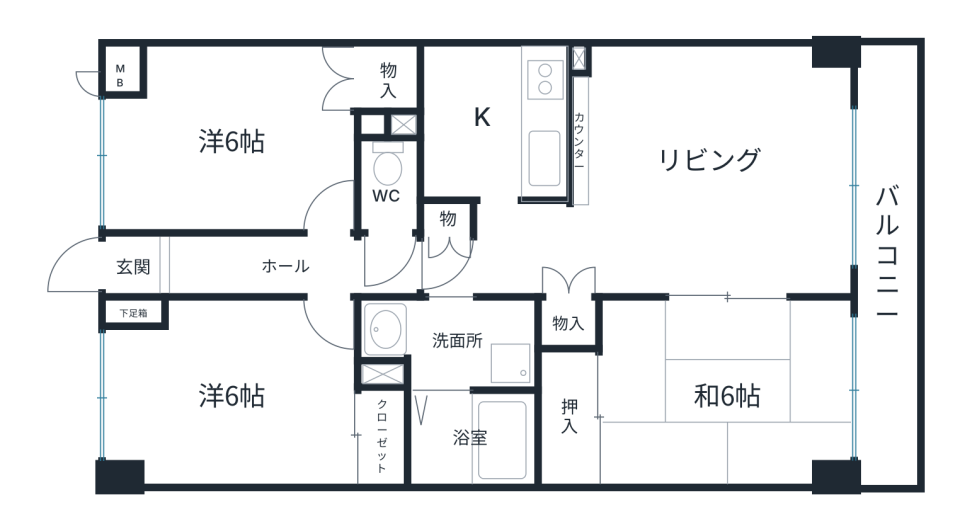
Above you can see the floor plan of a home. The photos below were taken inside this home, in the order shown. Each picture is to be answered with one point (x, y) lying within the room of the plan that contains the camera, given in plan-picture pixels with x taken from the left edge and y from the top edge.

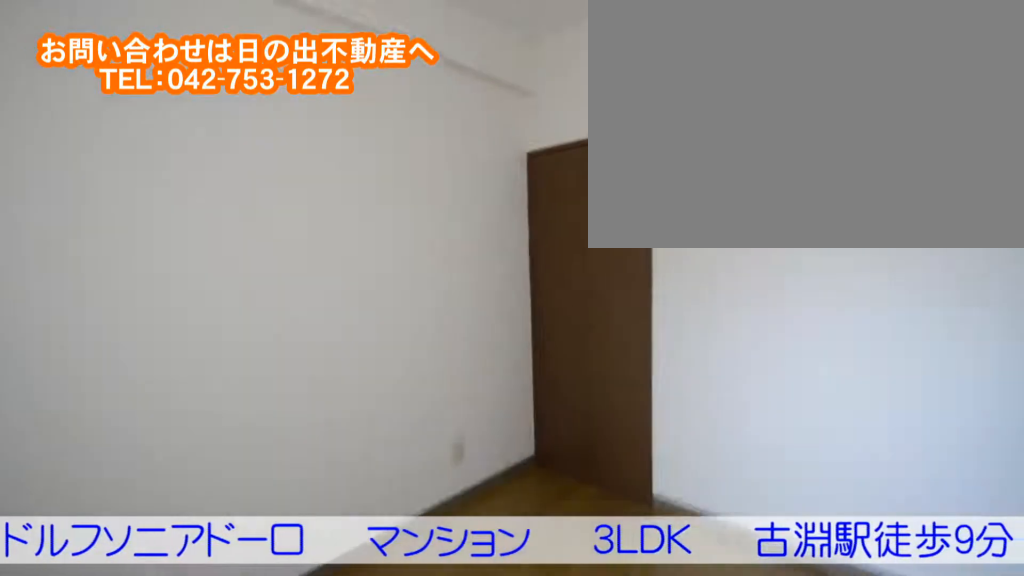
(166, 134)
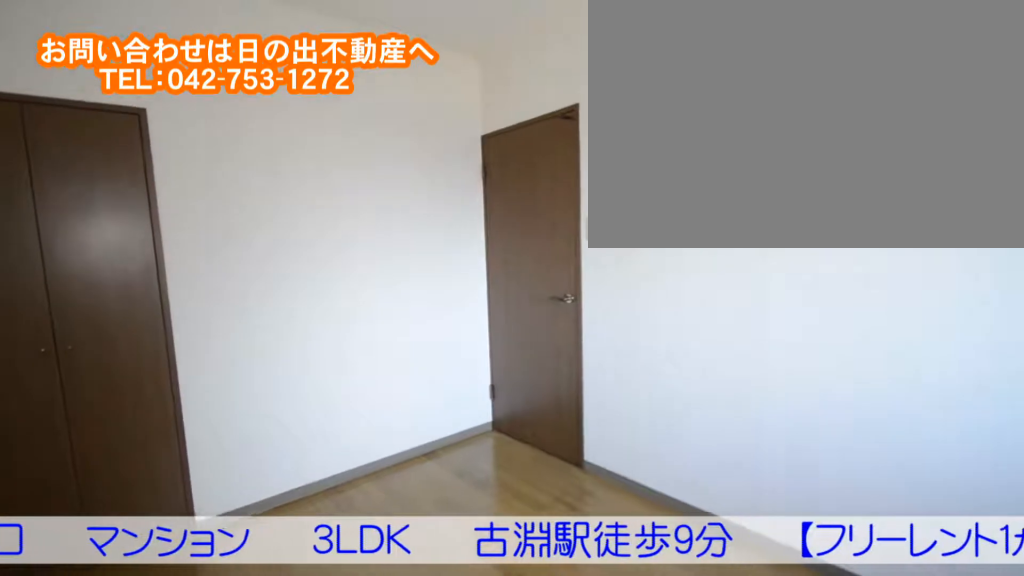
(166, 134)
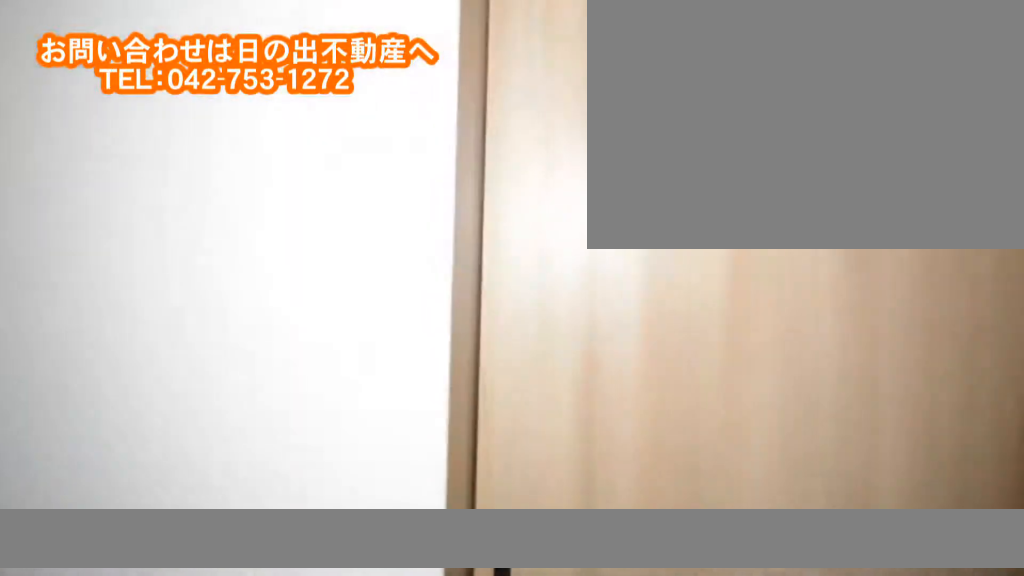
(178, 418)
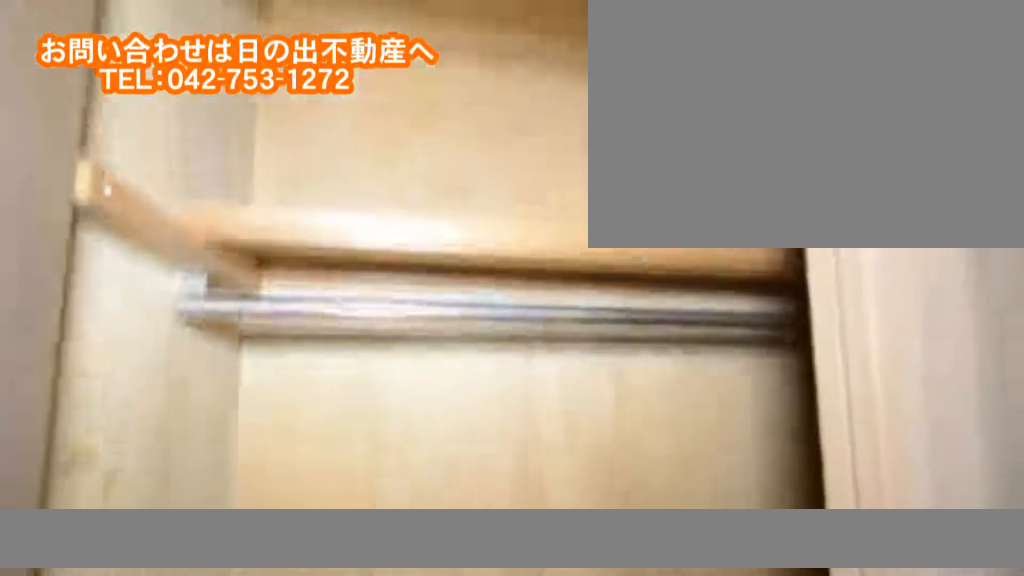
(178, 418)
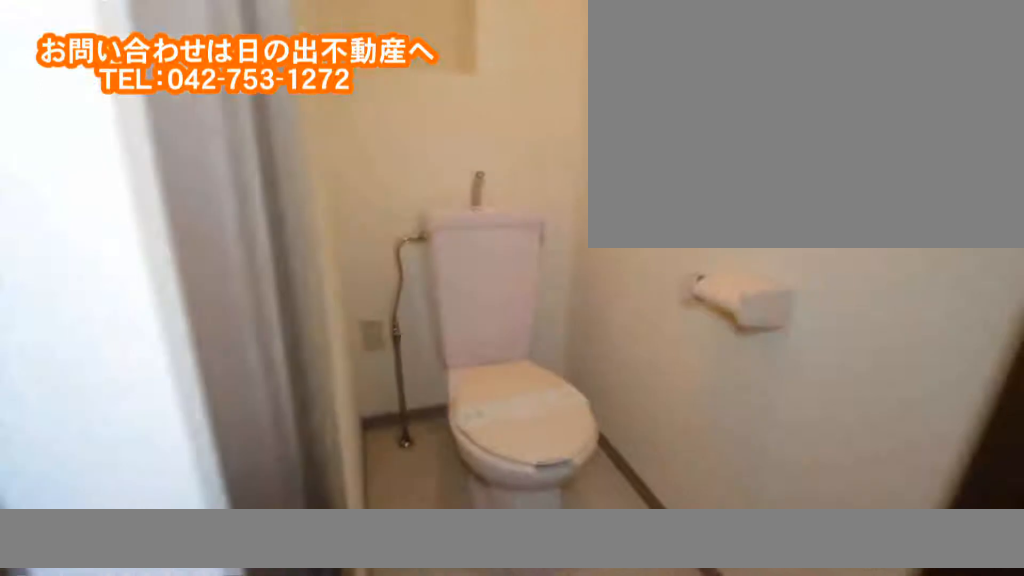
(387, 187)
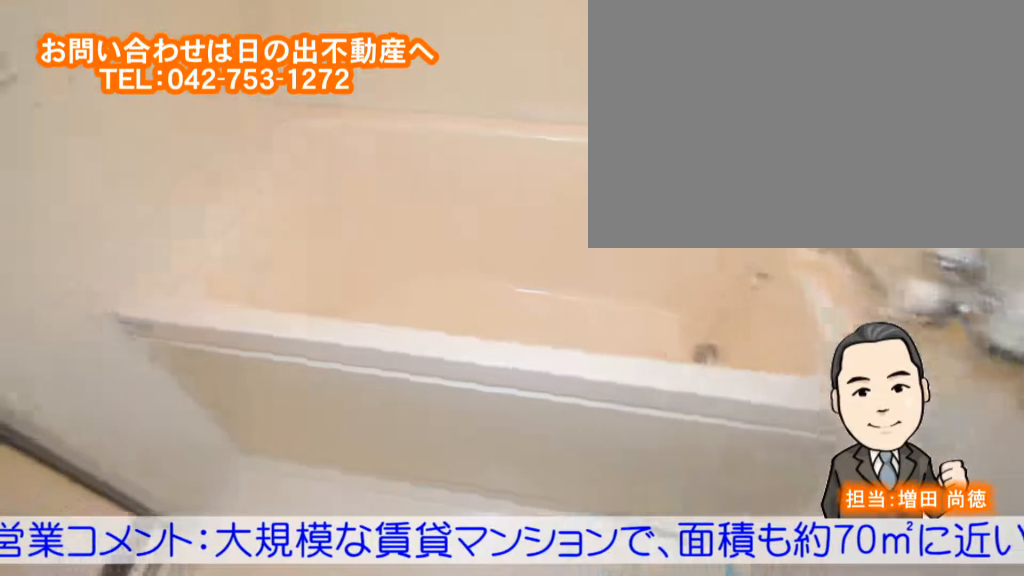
(472, 439)
